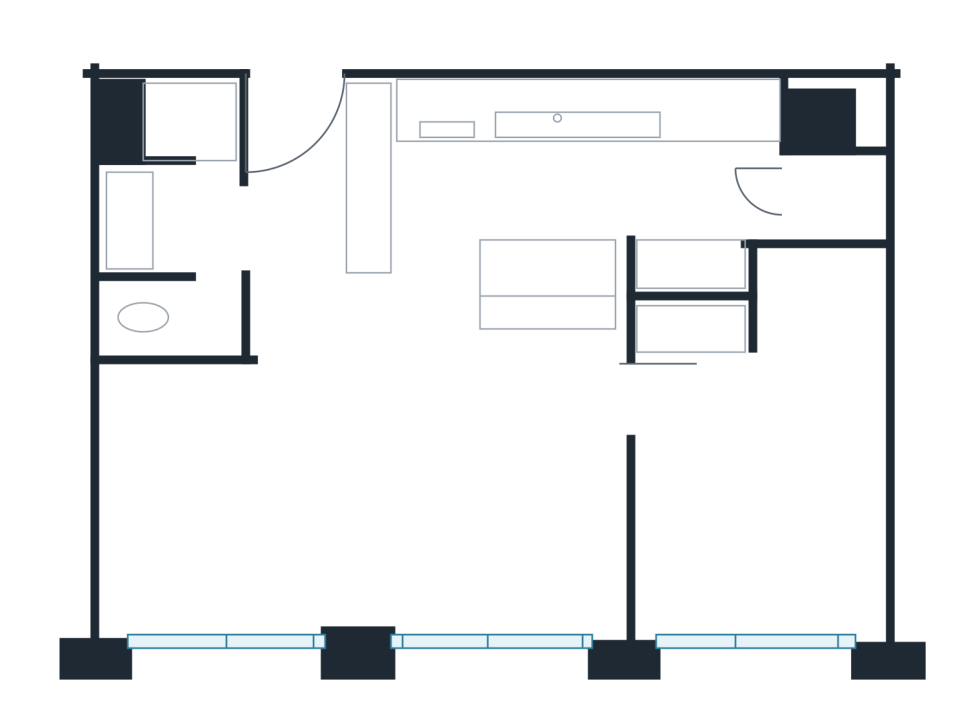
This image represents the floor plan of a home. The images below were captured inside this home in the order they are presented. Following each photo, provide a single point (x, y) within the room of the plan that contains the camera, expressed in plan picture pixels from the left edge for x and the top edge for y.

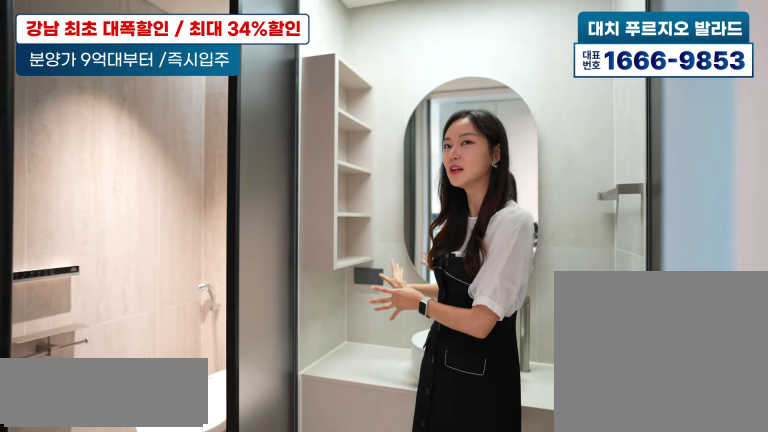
(191, 202)
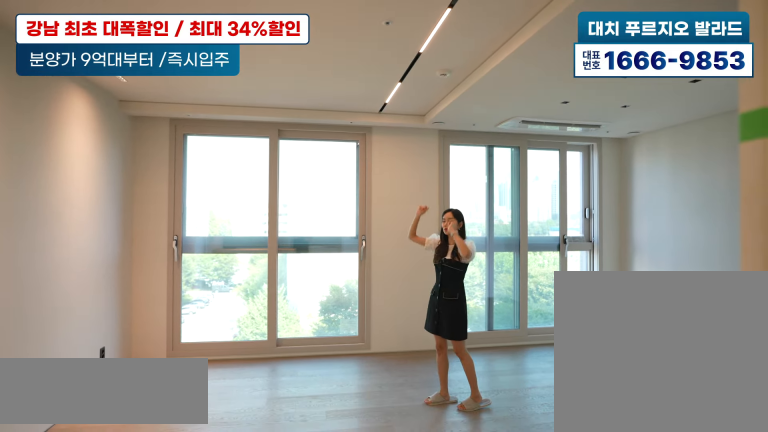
(325, 461)
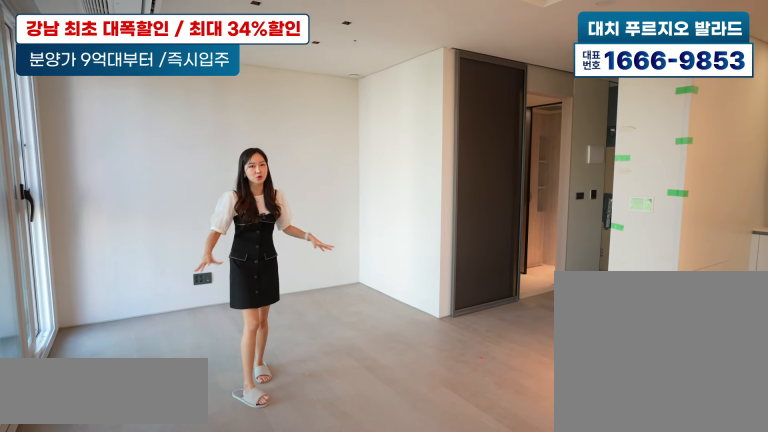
(325, 462)
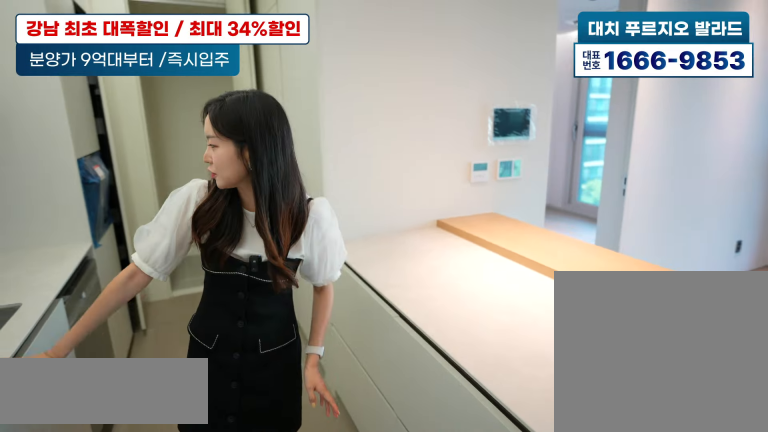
(610, 175)
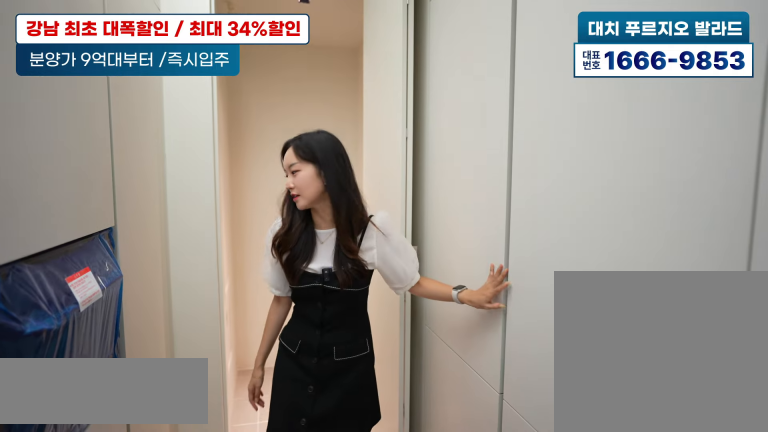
(610, 176)
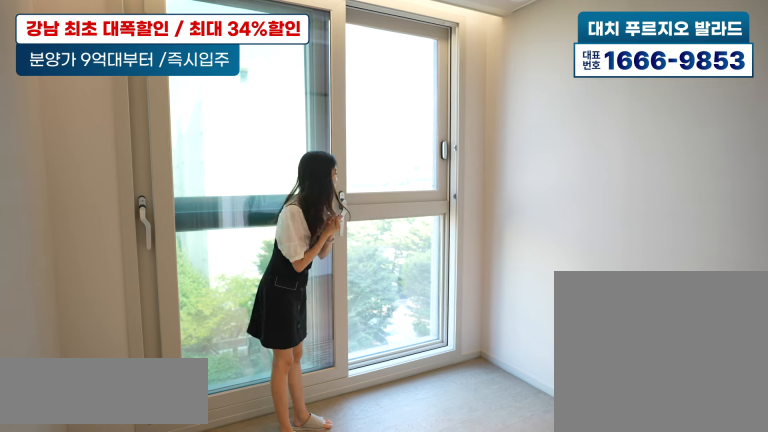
(750, 484)
